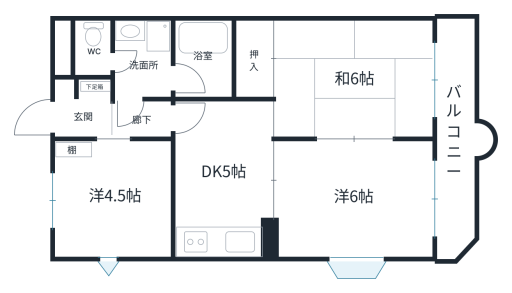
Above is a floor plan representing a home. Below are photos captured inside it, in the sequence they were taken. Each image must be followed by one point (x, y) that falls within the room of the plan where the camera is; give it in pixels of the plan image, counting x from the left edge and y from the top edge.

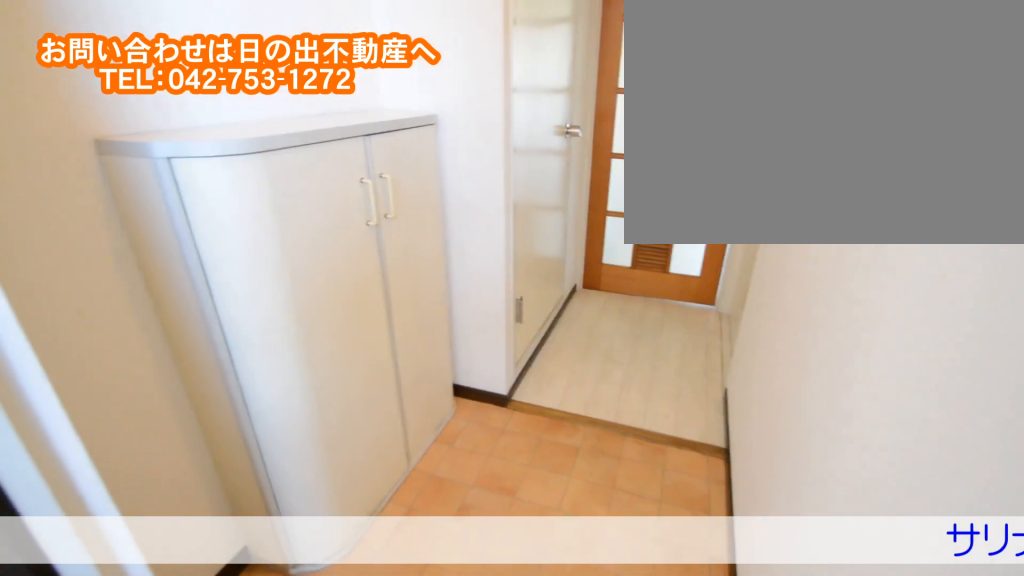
(103, 116)
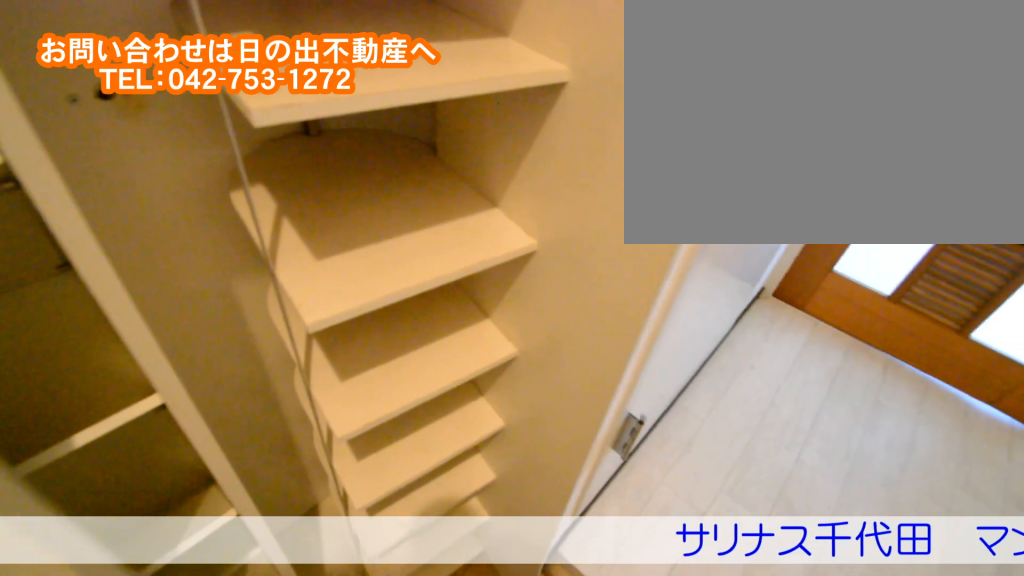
(103, 116)
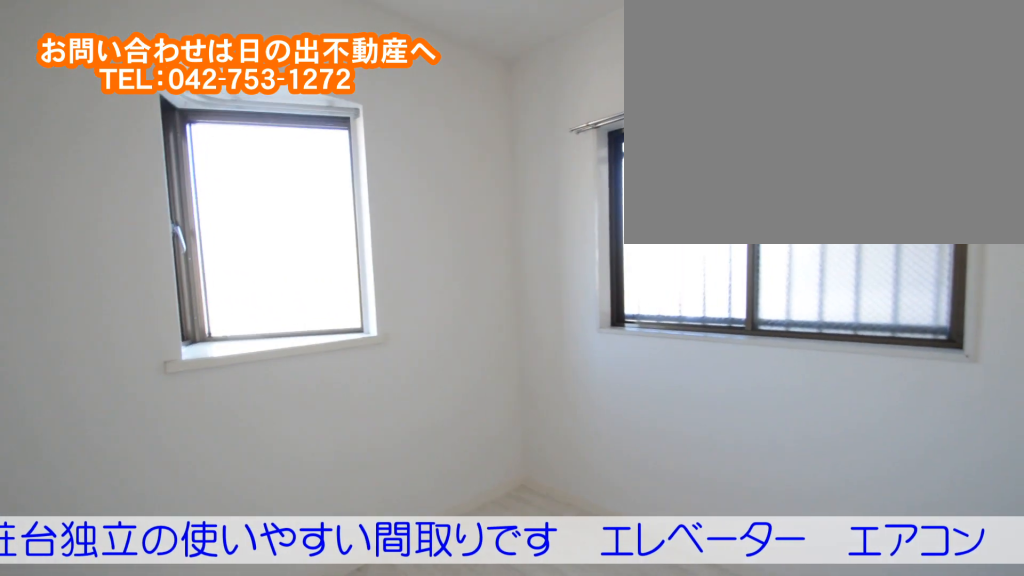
(114, 221)
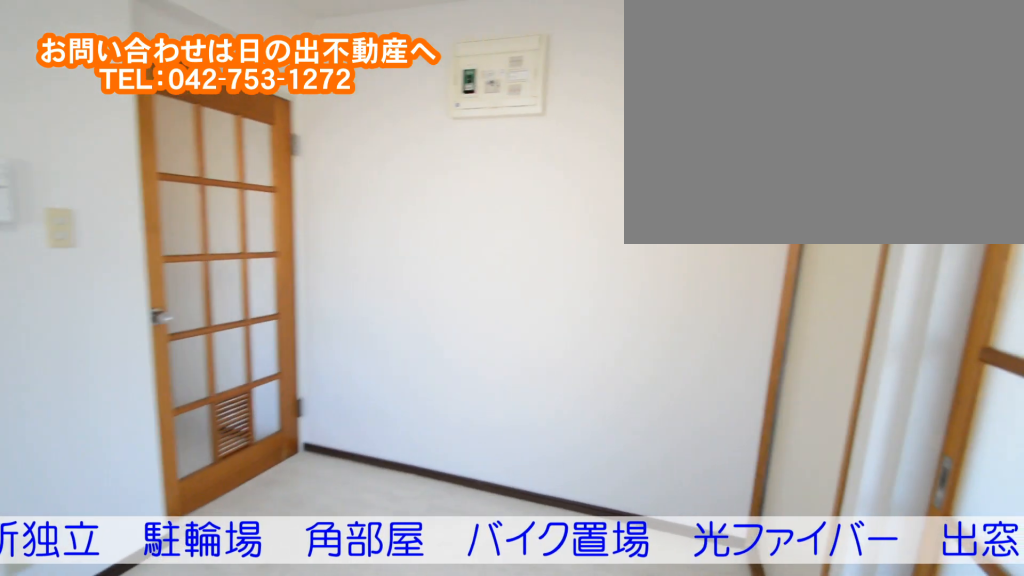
(229, 194)
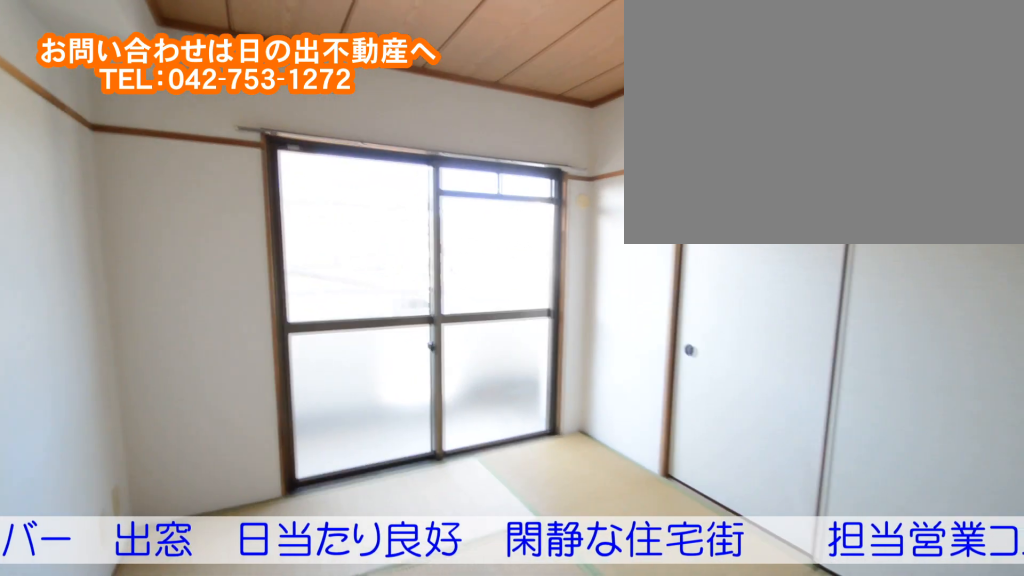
(351, 101)
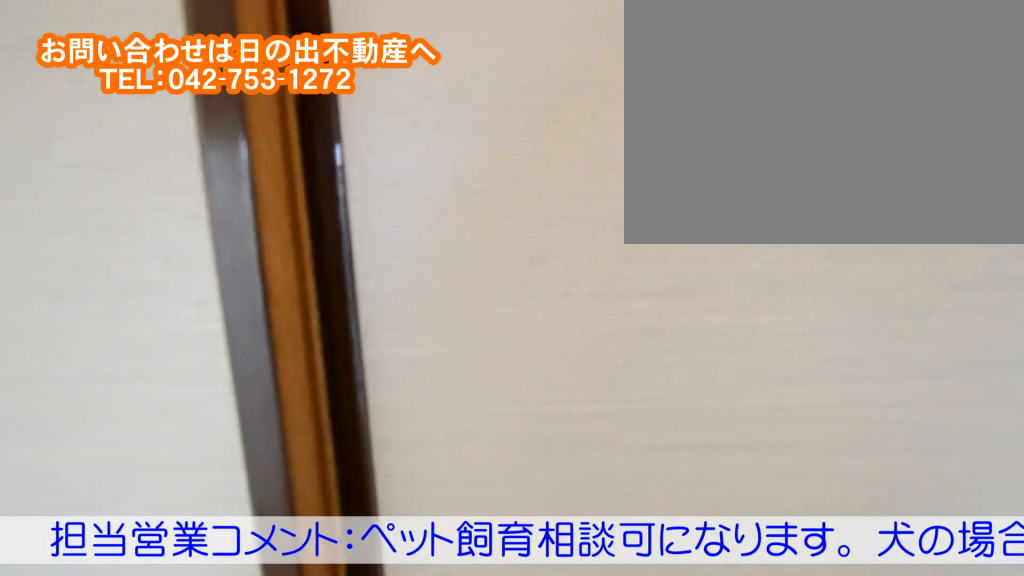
(351, 101)
